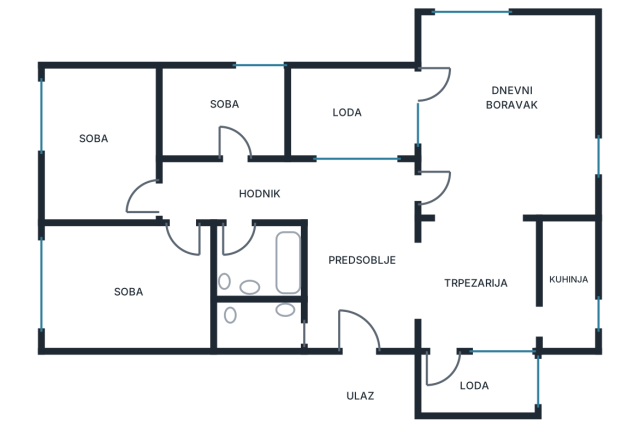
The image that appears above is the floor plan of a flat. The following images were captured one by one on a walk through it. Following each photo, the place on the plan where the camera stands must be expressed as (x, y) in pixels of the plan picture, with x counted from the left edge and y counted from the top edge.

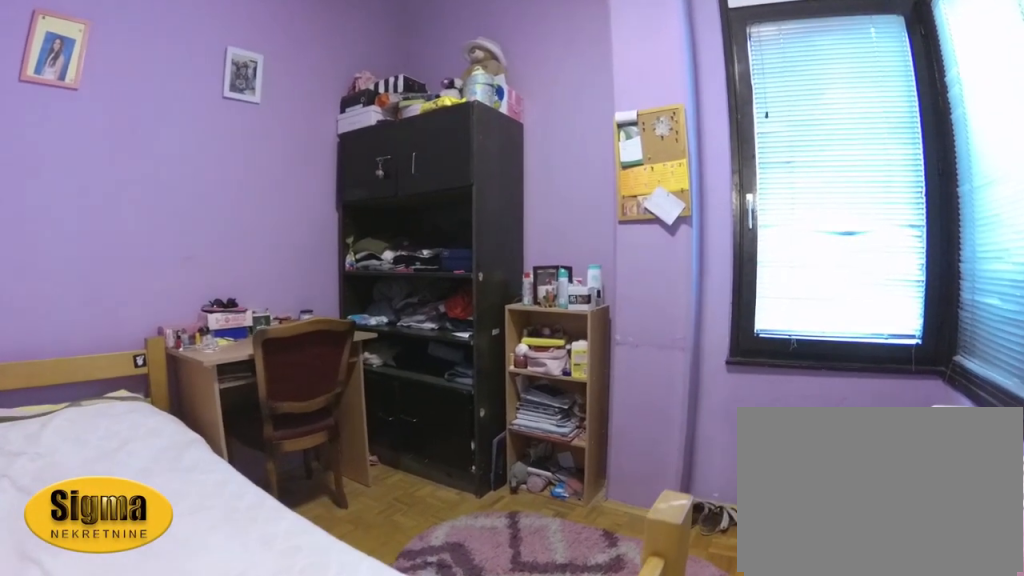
(239, 153)
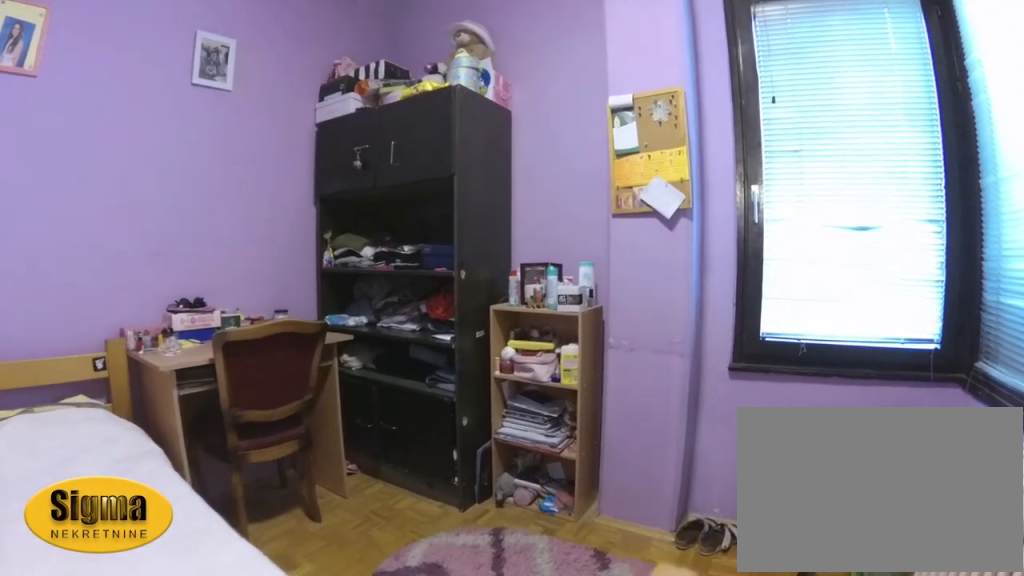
(239, 147)
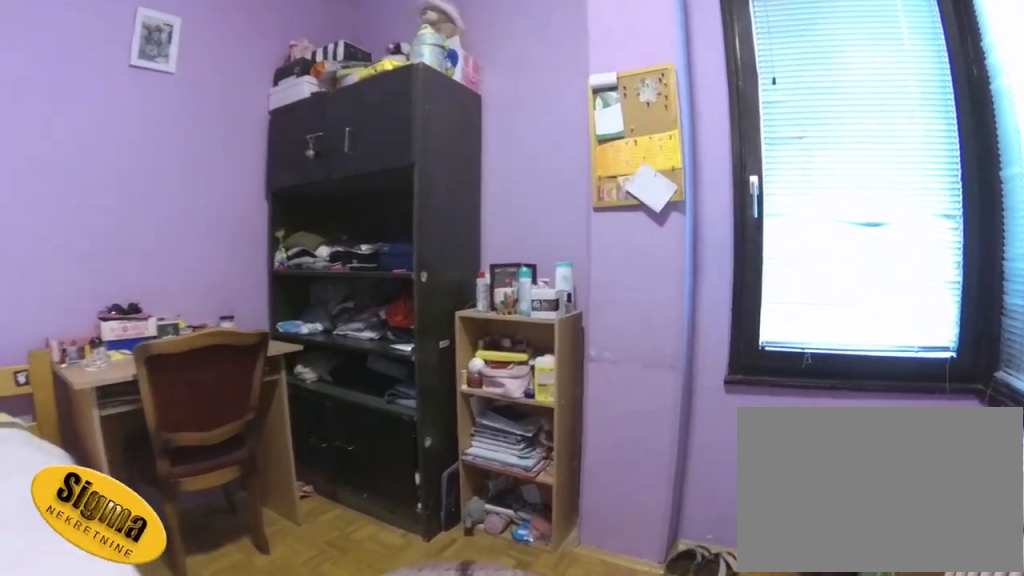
(239, 142)
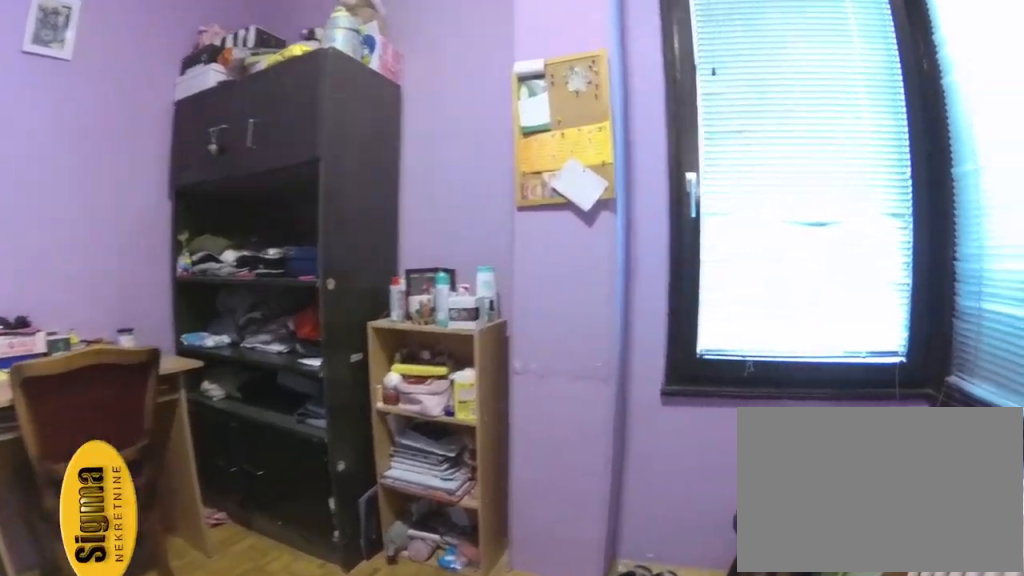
(238, 137)
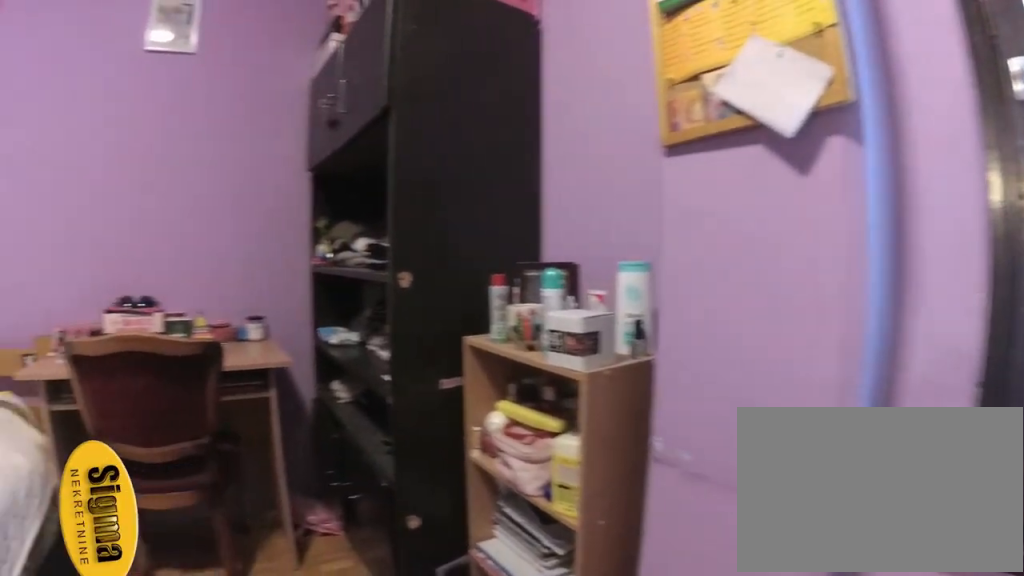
(243, 108)
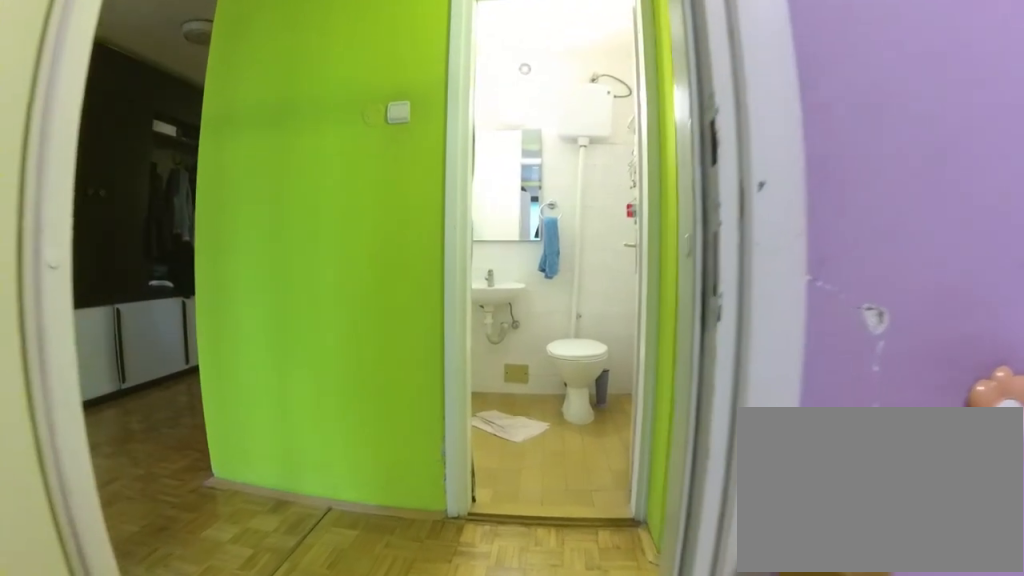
(249, 128)
